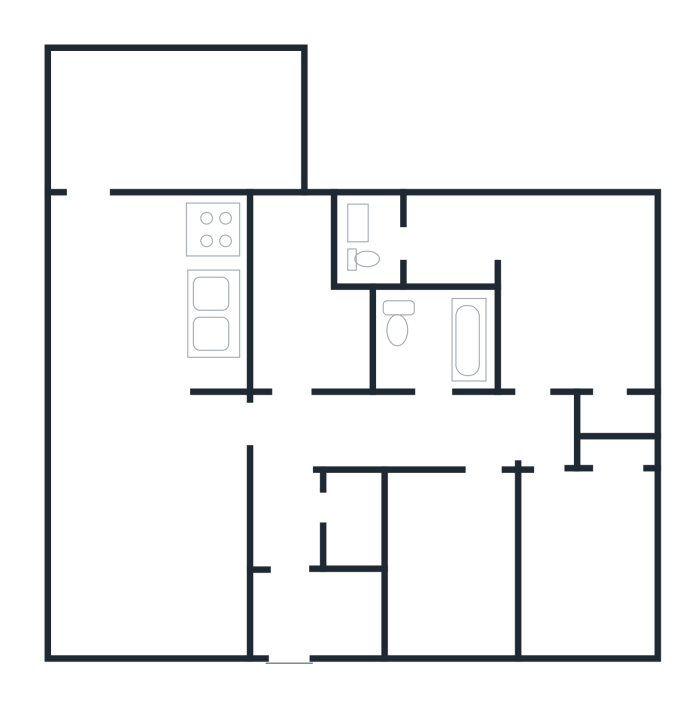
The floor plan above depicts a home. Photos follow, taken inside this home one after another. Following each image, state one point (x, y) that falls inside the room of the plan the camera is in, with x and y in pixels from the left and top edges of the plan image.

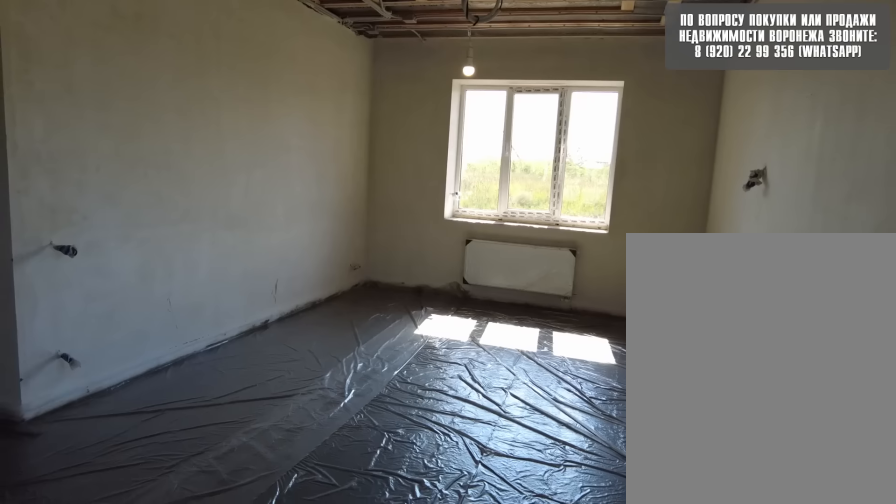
(118, 321)
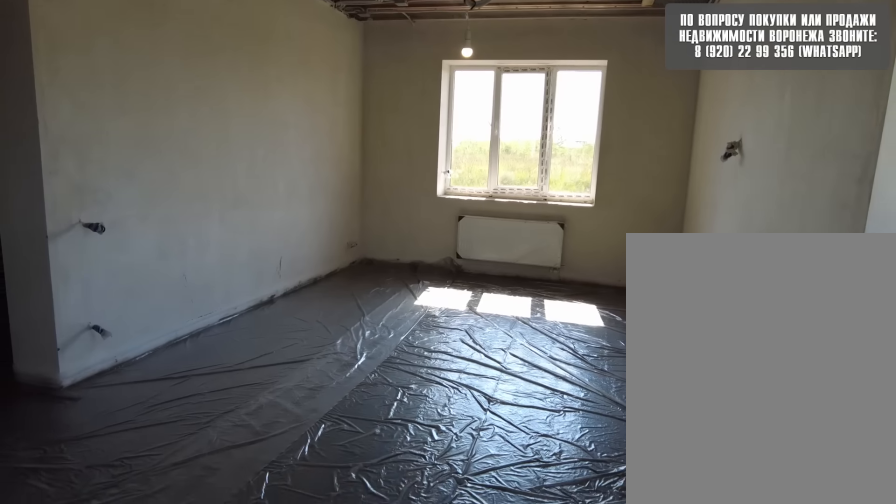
(120, 300)
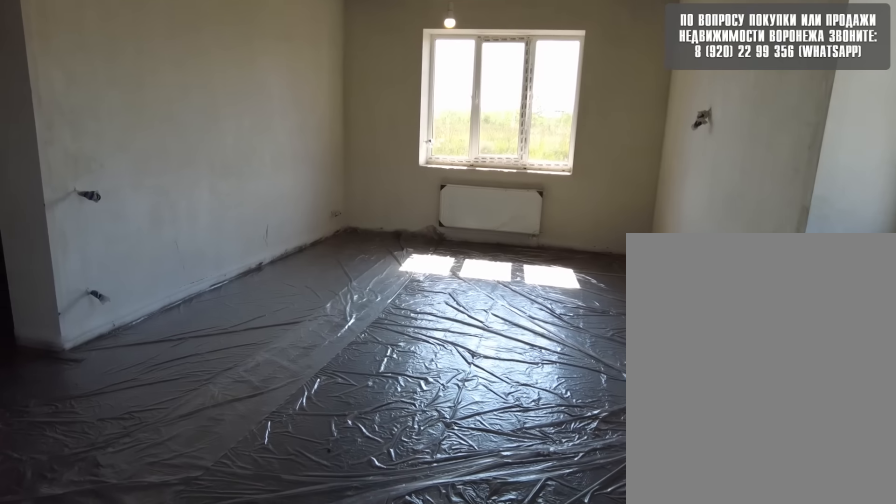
(120, 280)
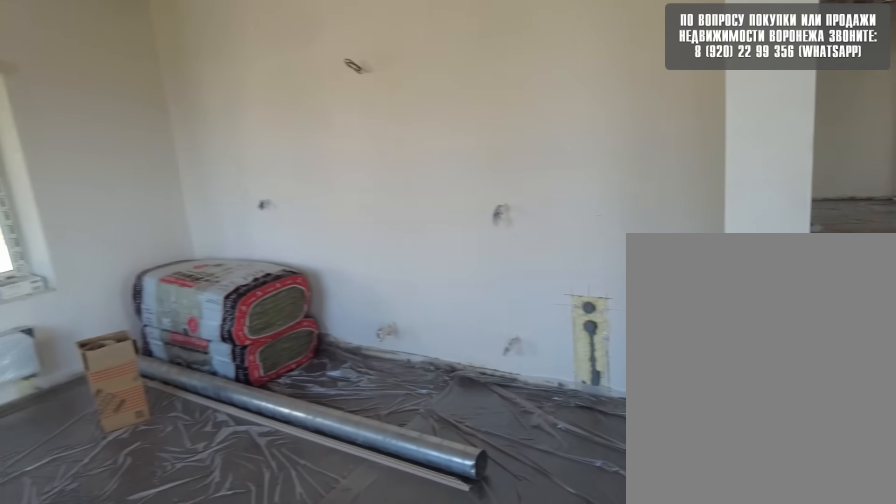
(120, 252)
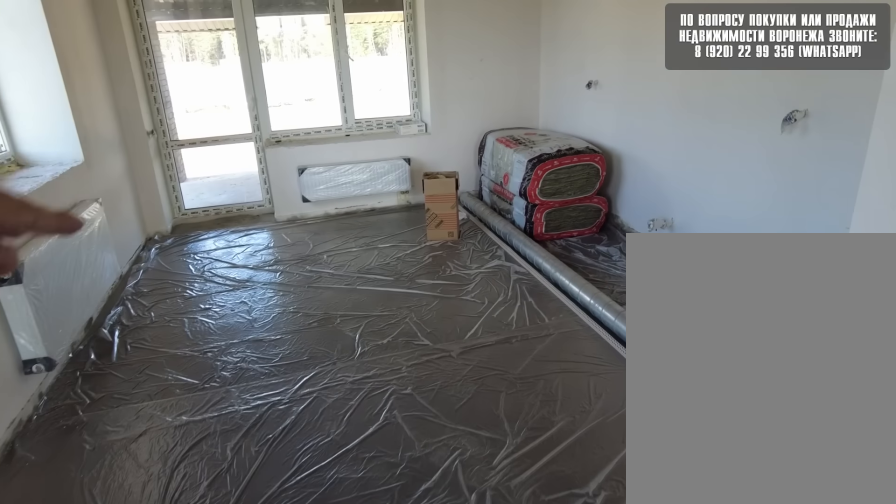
(122, 252)
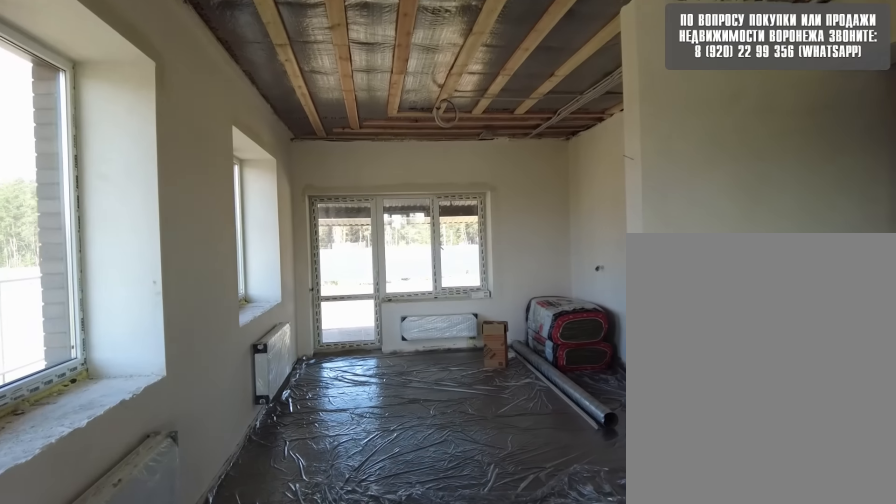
(121, 255)
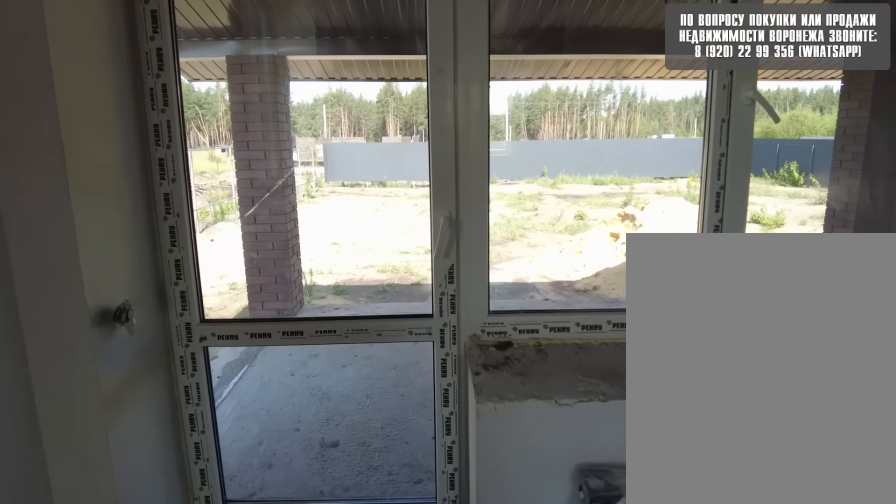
(123, 245)
